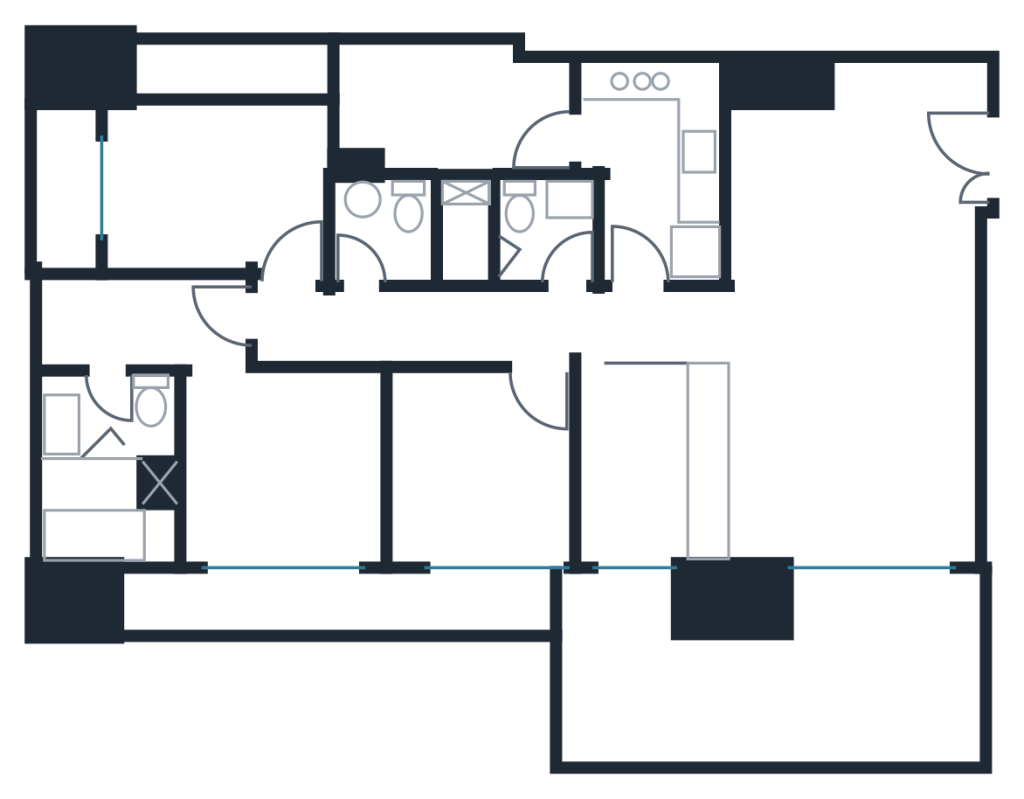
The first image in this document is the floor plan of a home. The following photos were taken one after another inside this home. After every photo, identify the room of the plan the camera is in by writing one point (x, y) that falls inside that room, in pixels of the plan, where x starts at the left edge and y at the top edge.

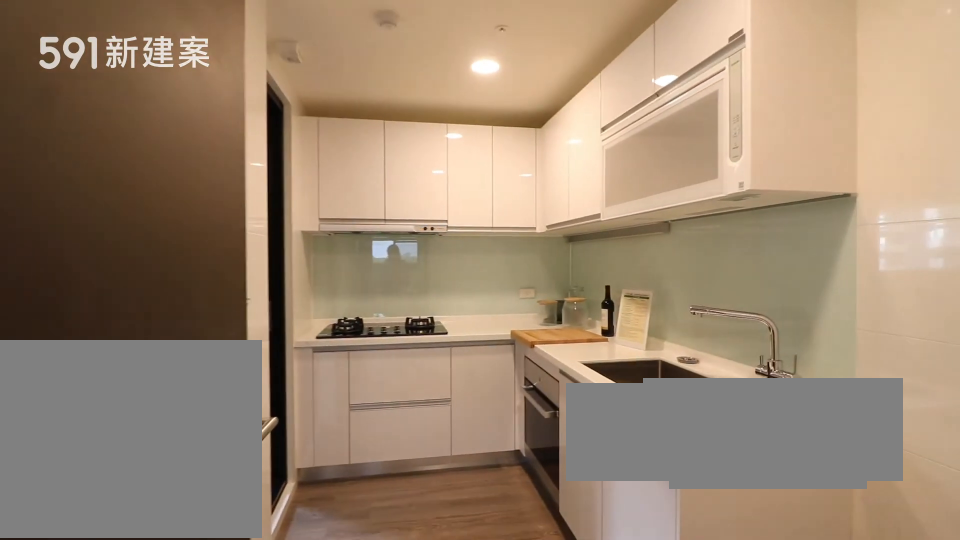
(659, 161)
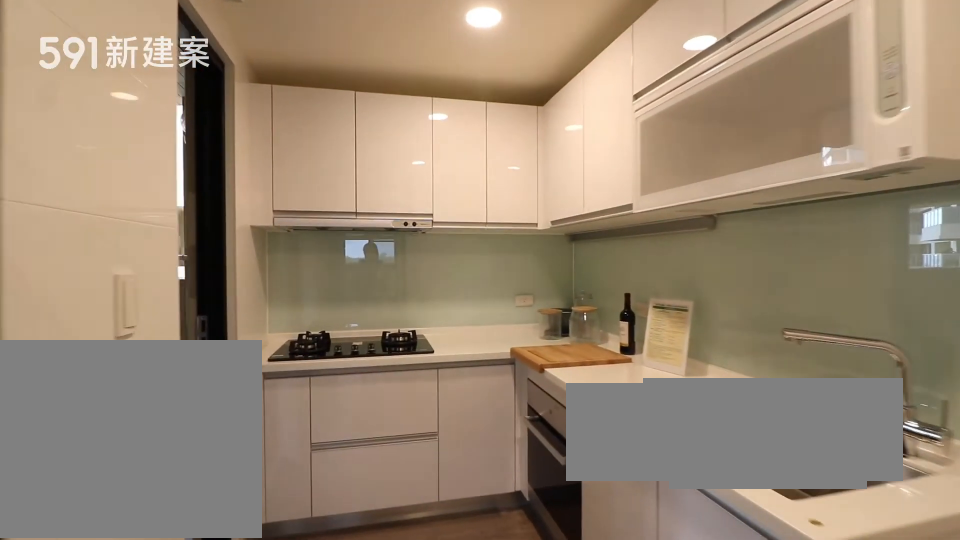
(659, 161)
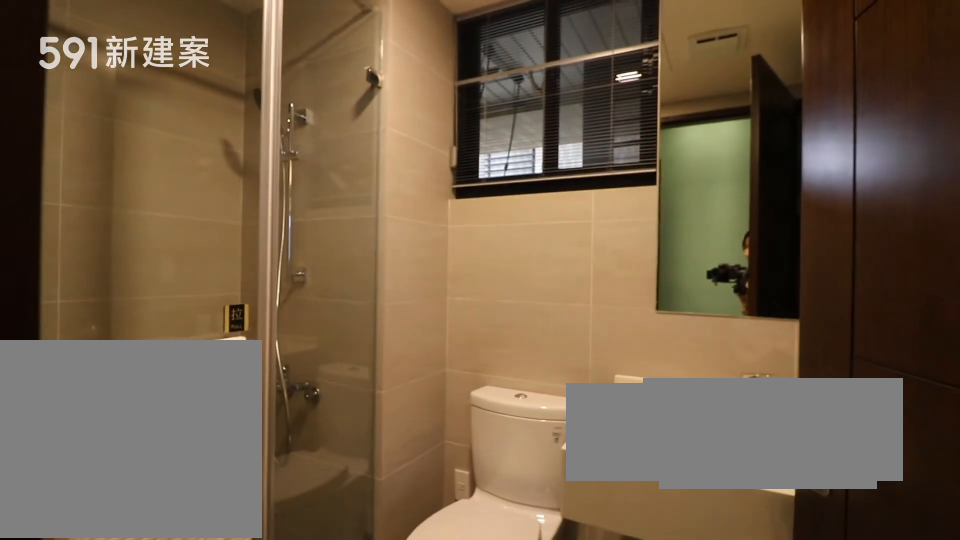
(511, 226)
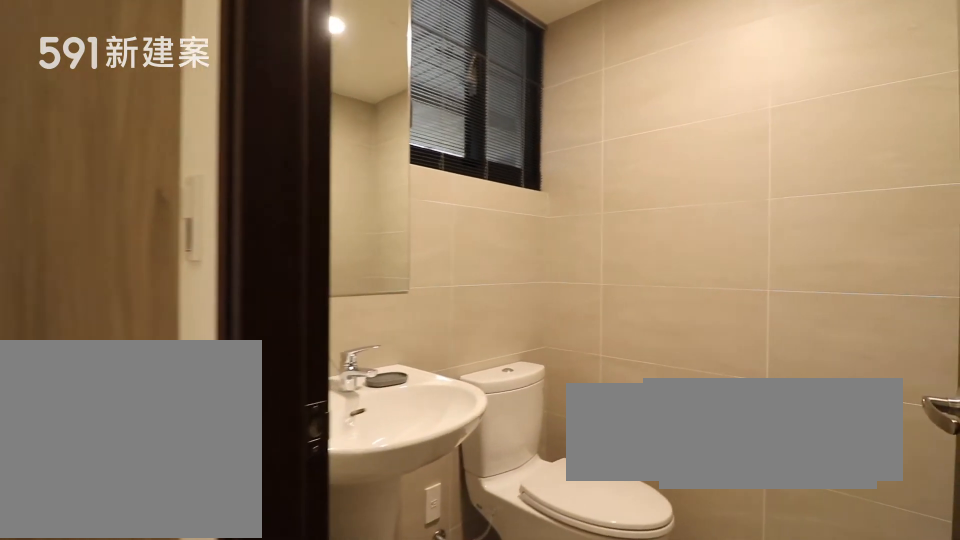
(386, 224)
